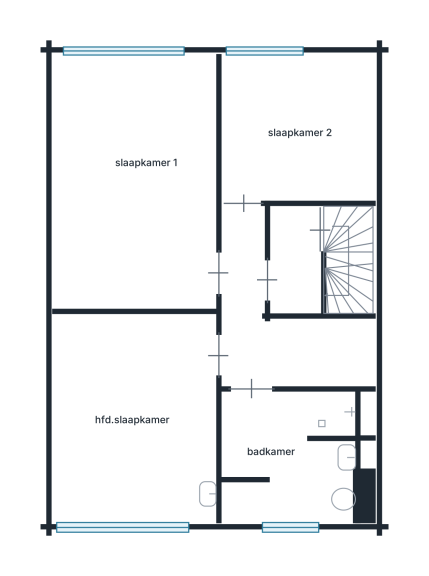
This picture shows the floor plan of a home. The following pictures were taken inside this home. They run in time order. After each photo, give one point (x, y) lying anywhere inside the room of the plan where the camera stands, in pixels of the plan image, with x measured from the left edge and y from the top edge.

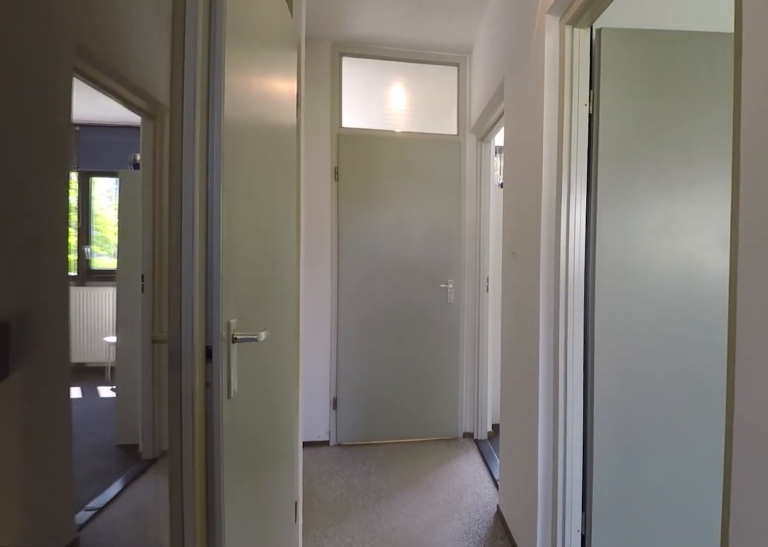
(280, 324)
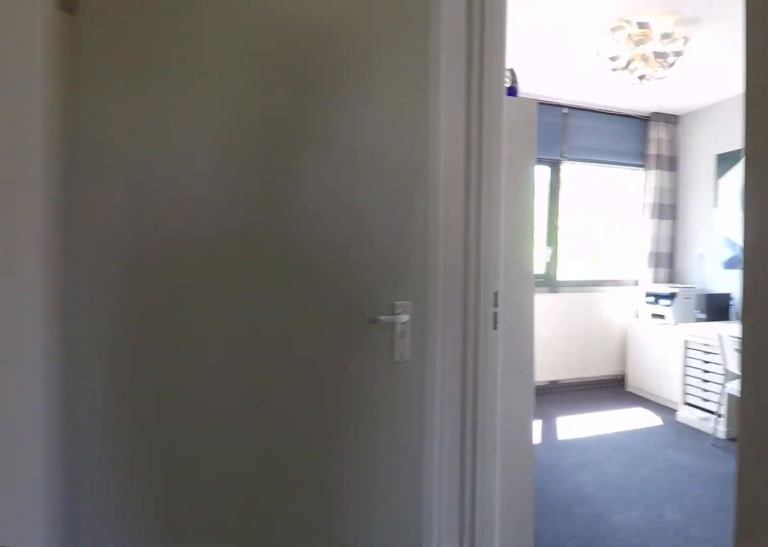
(280, 324)
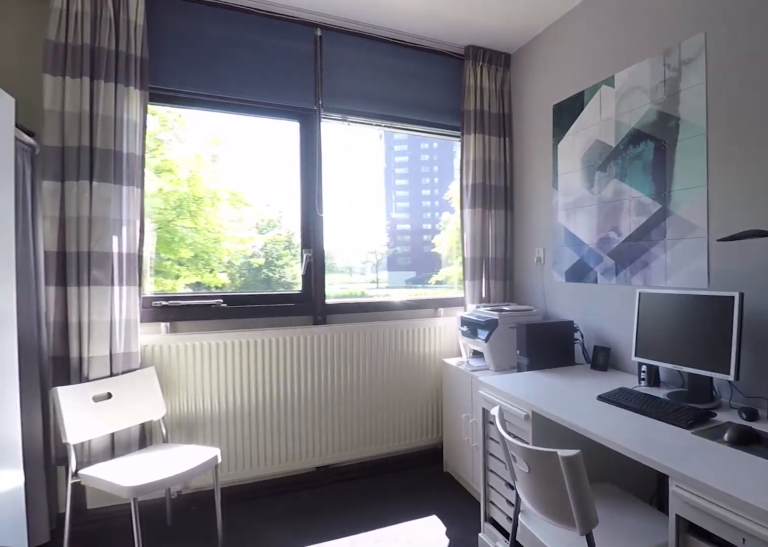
(136, 419)
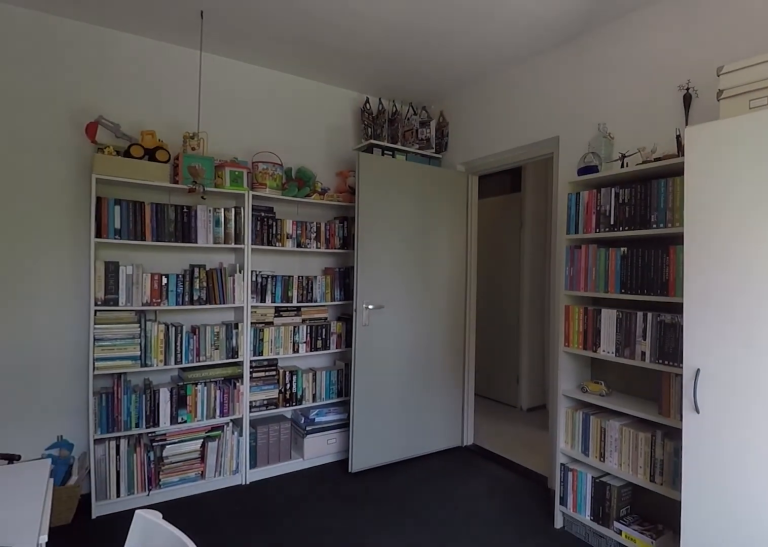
(207, 494)
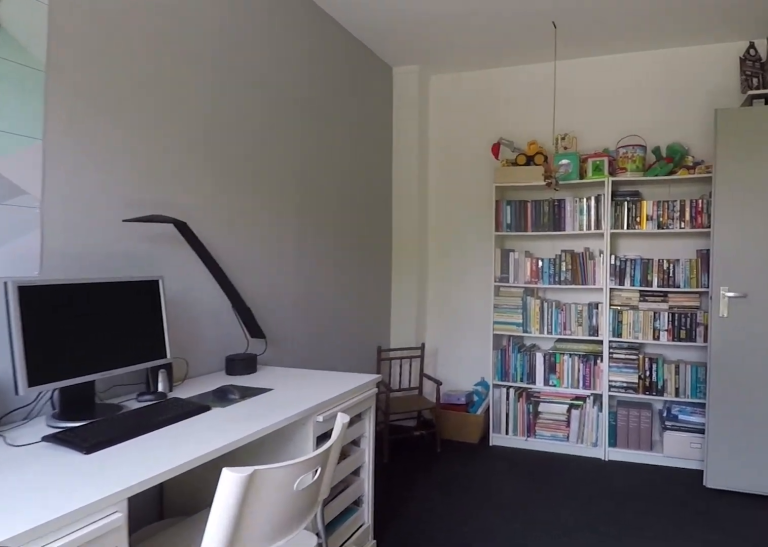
(136, 418)
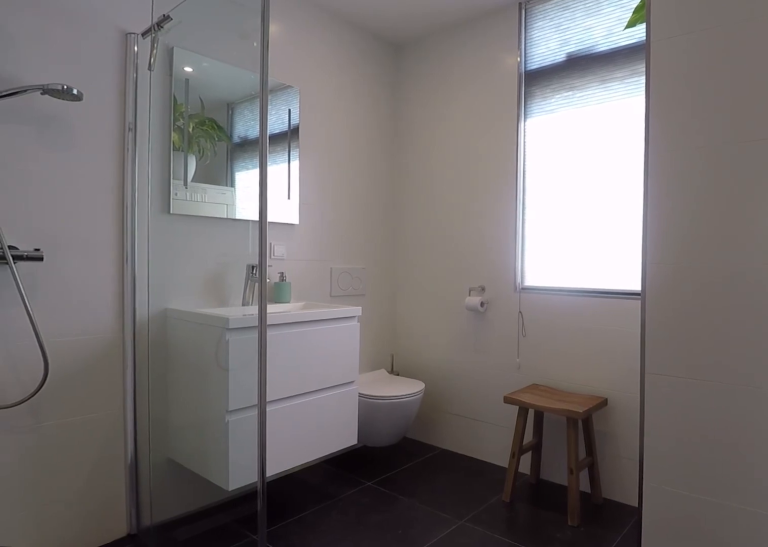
(288, 454)
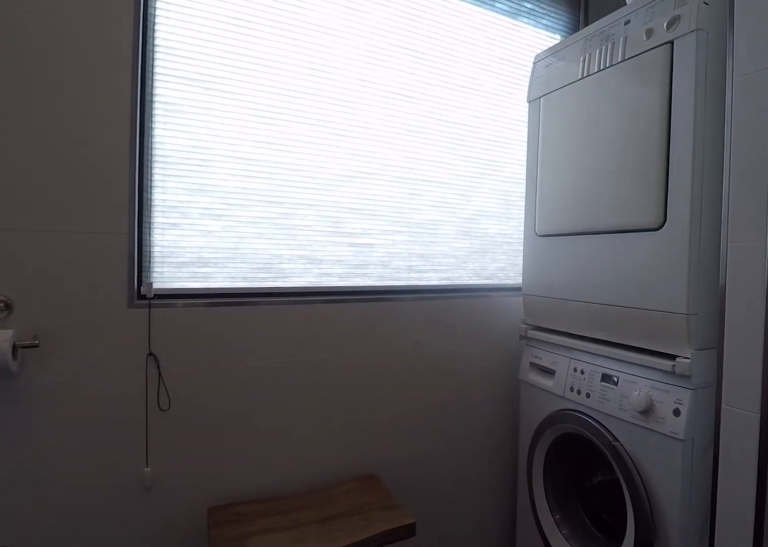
(288, 454)
